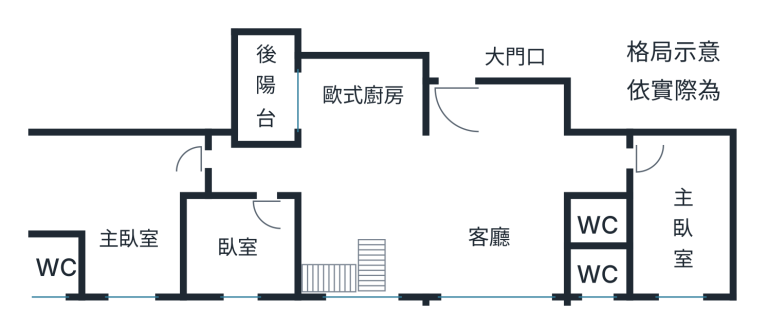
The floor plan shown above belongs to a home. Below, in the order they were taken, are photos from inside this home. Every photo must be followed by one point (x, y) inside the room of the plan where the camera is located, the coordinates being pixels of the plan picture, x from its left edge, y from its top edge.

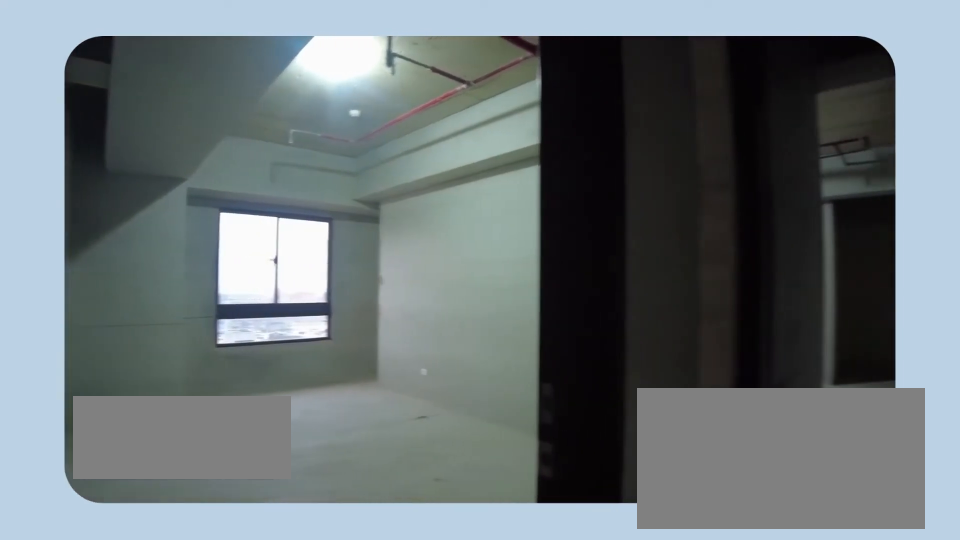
(121, 219)
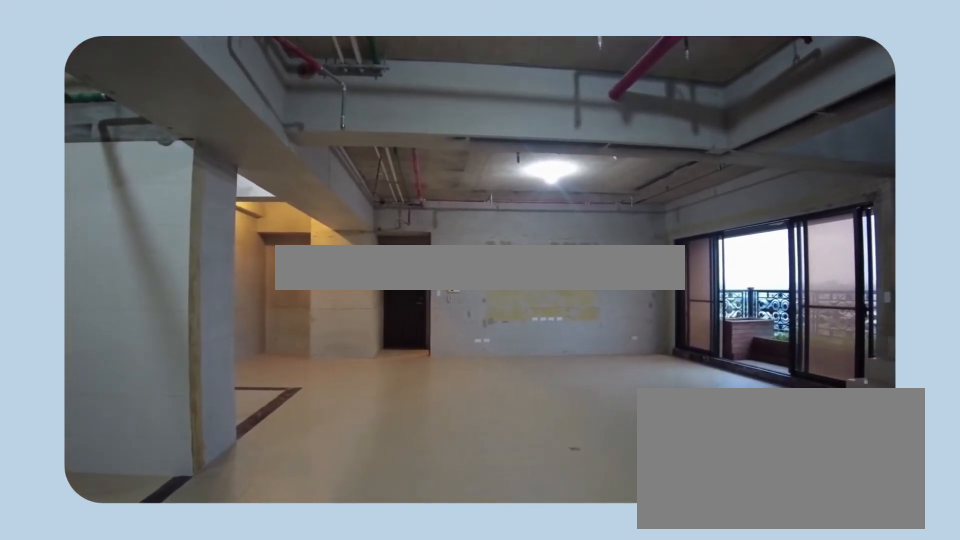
(427, 180)
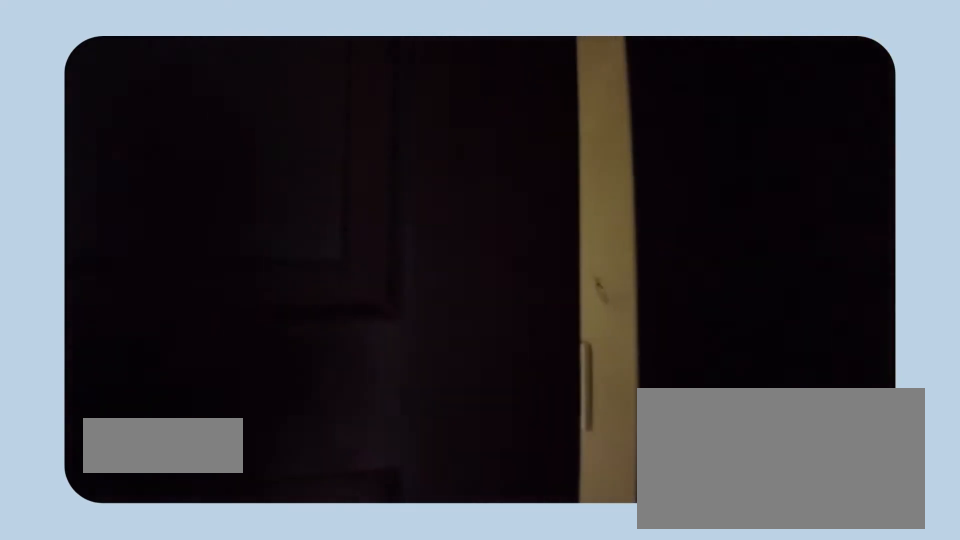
(593, 225)
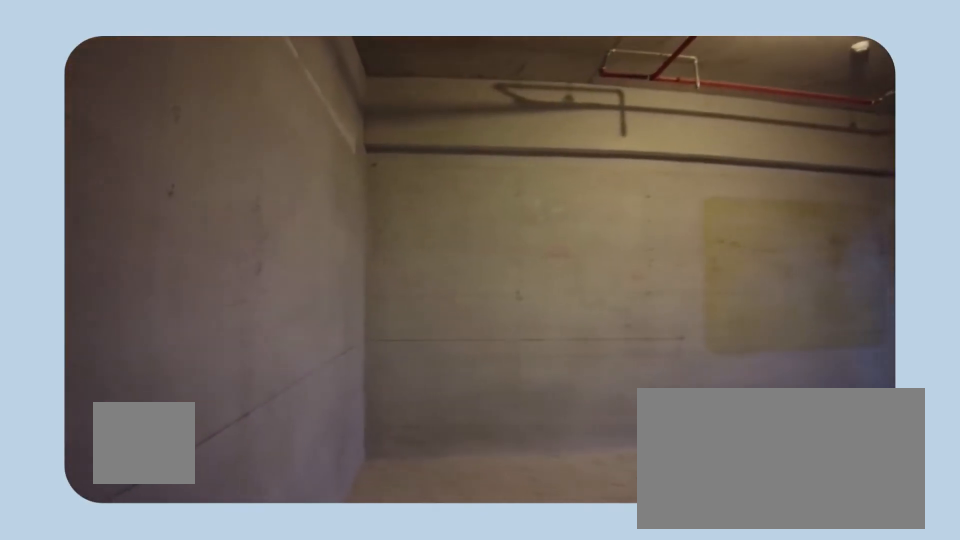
(665, 202)
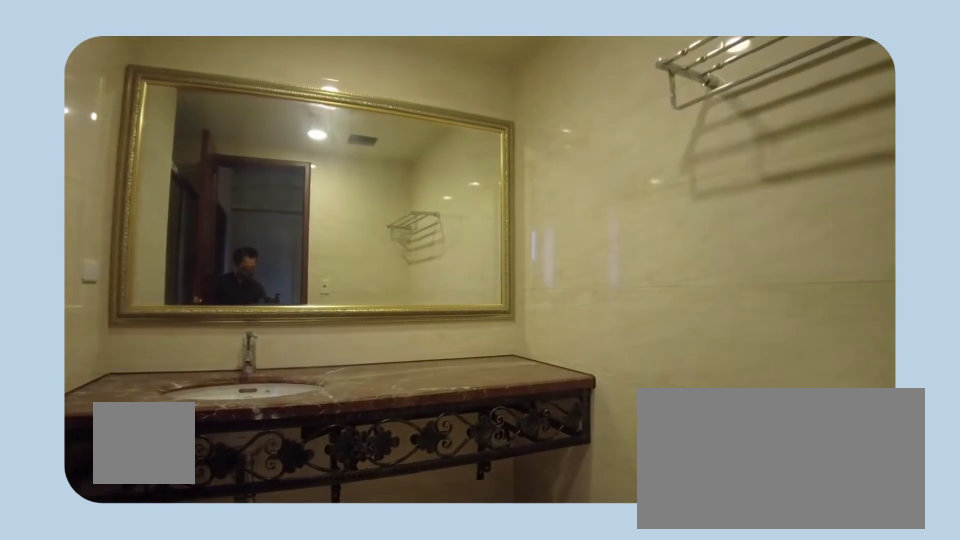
(597, 267)
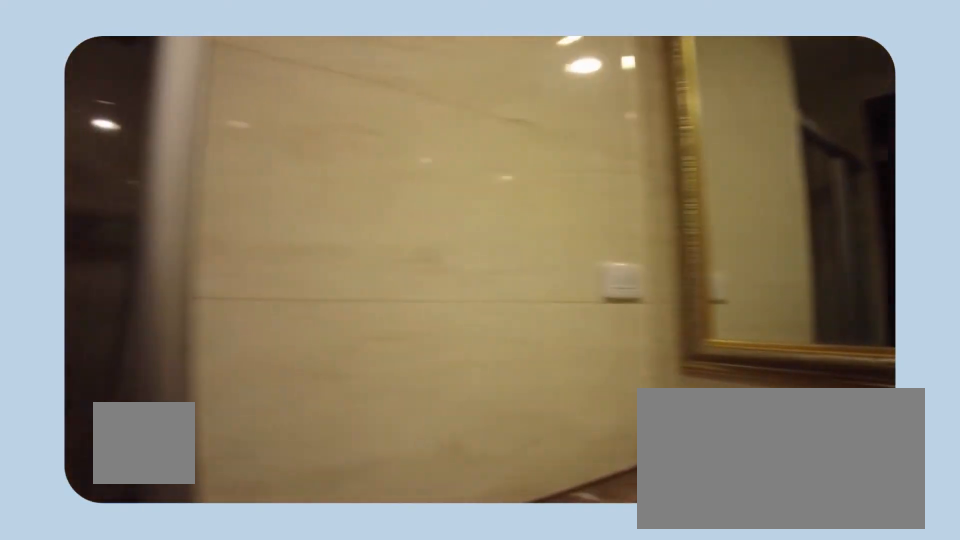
(597, 267)
